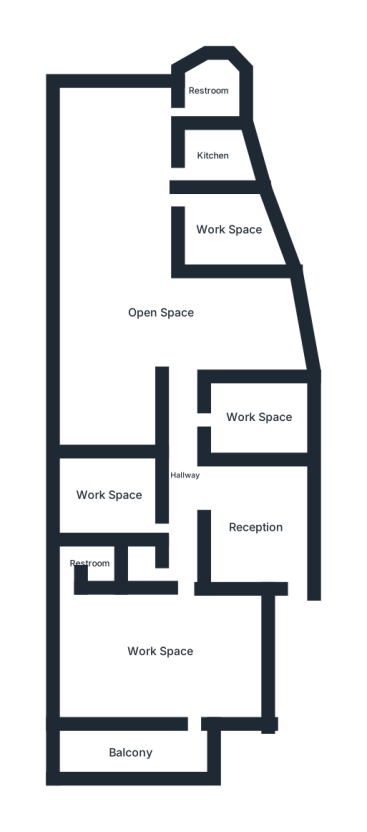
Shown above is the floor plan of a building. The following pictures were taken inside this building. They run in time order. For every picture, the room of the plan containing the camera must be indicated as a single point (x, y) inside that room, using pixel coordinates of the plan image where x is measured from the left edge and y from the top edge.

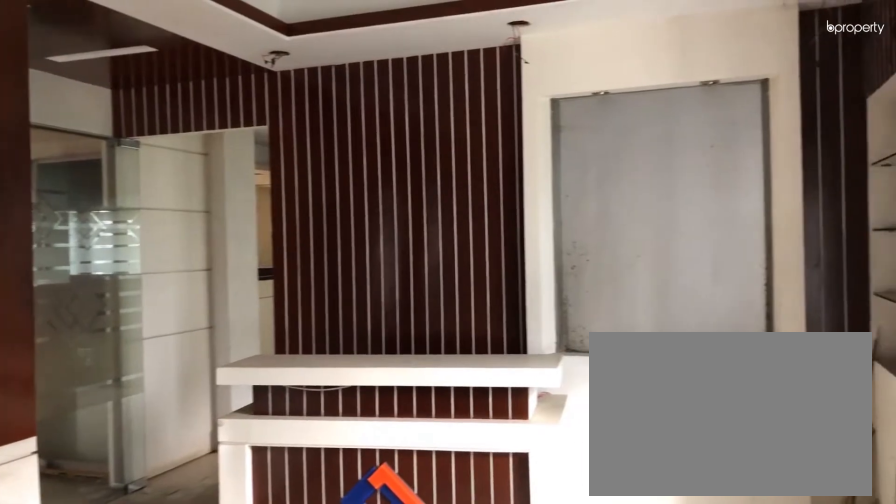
(256, 526)
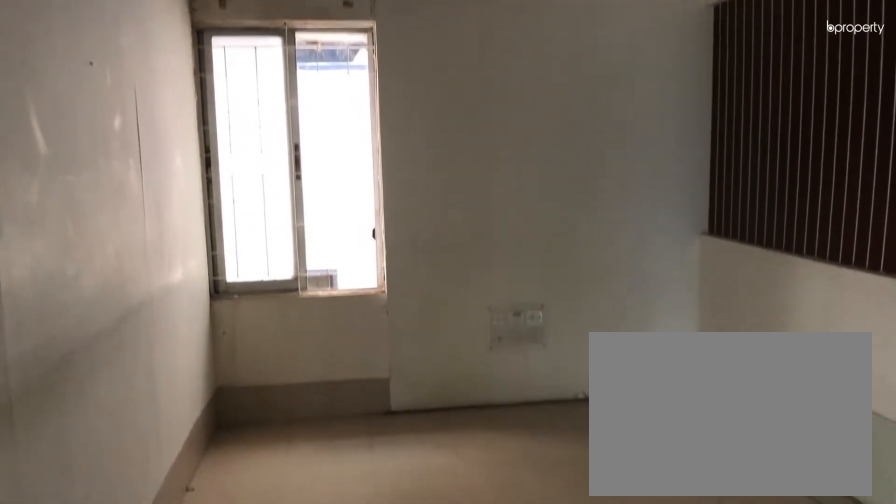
(110, 498)
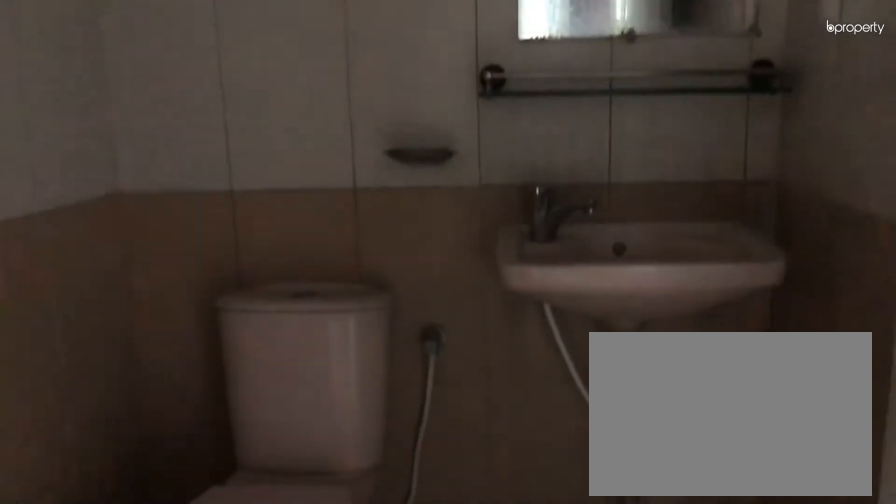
(143, 567)
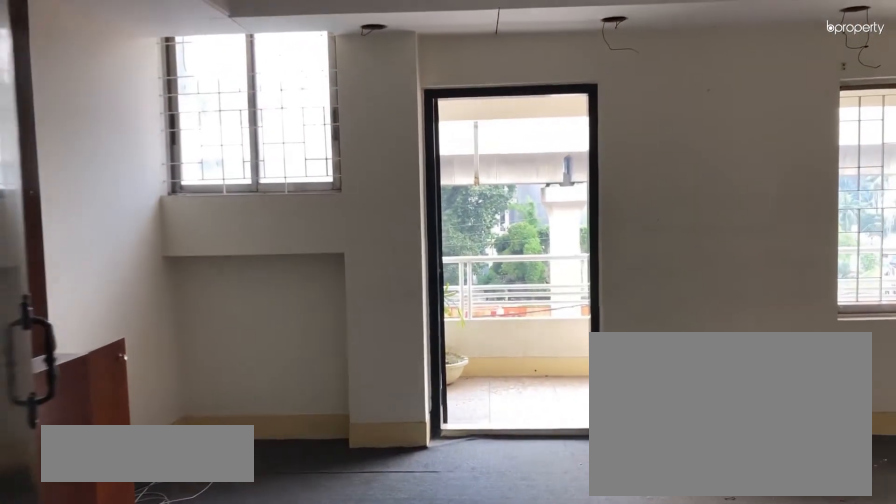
(160, 653)
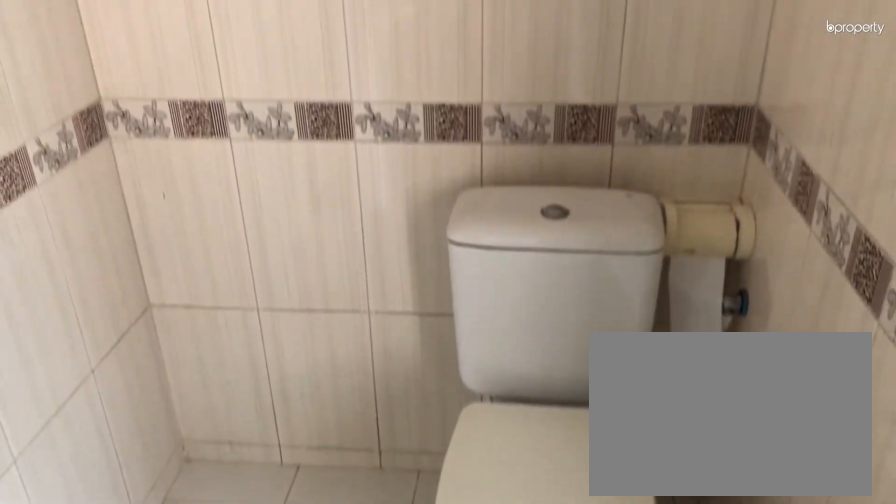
(85, 567)
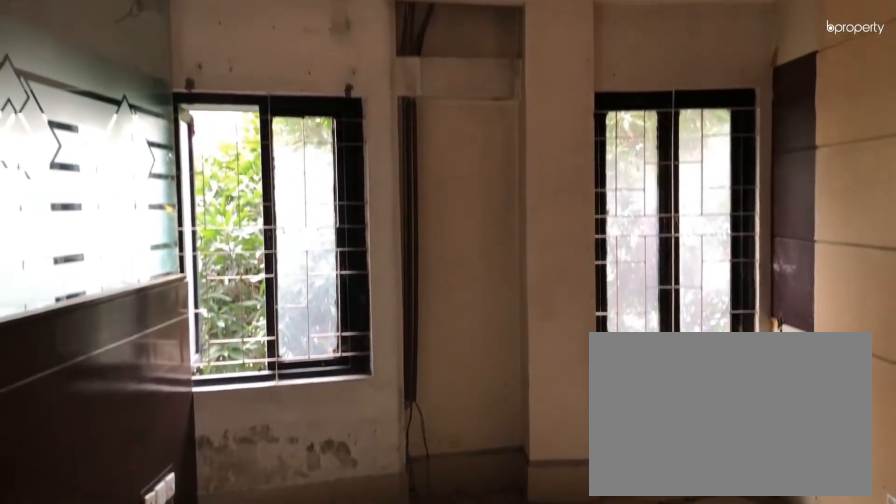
(259, 416)
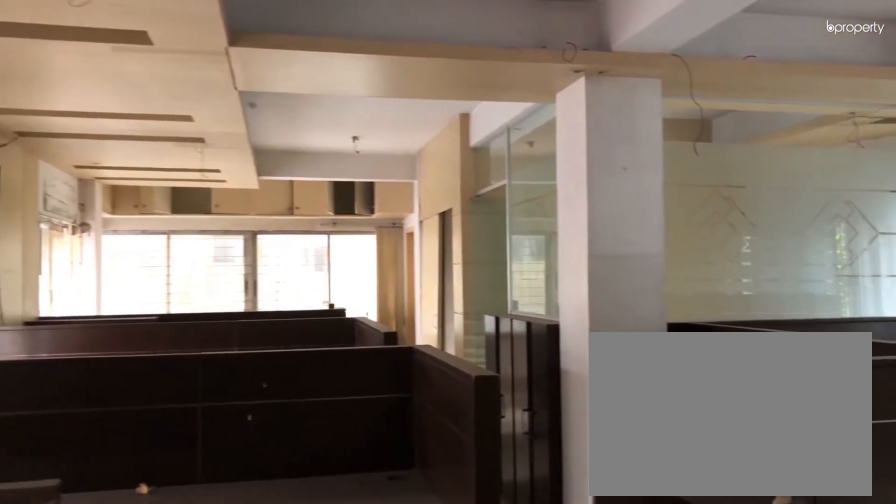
(160, 314)
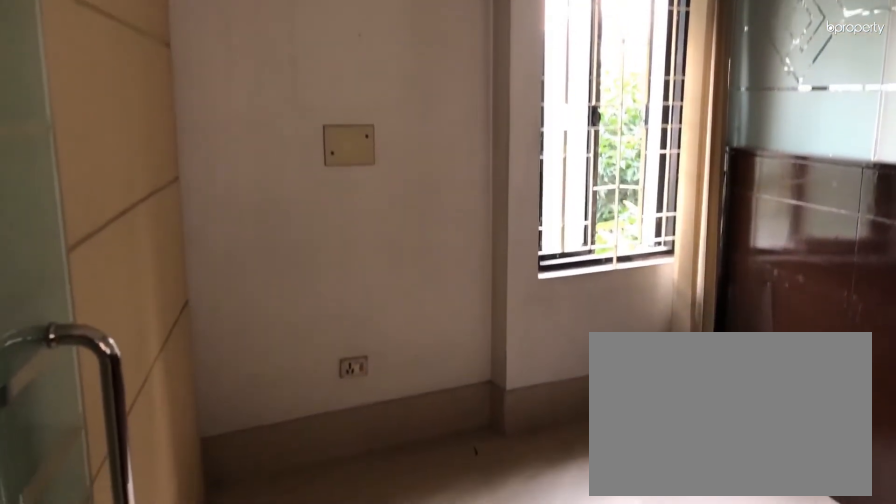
(231, 226)
